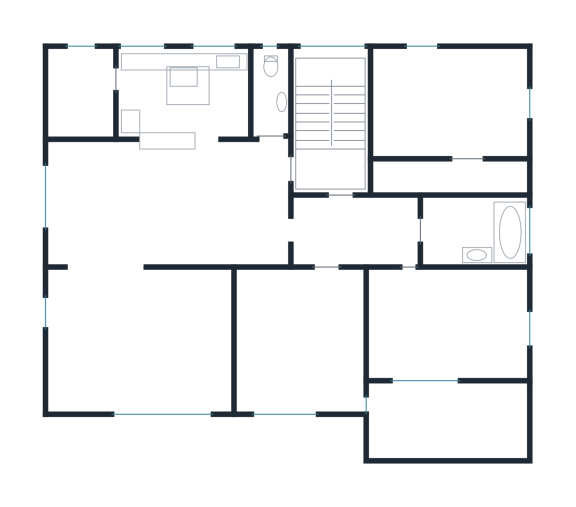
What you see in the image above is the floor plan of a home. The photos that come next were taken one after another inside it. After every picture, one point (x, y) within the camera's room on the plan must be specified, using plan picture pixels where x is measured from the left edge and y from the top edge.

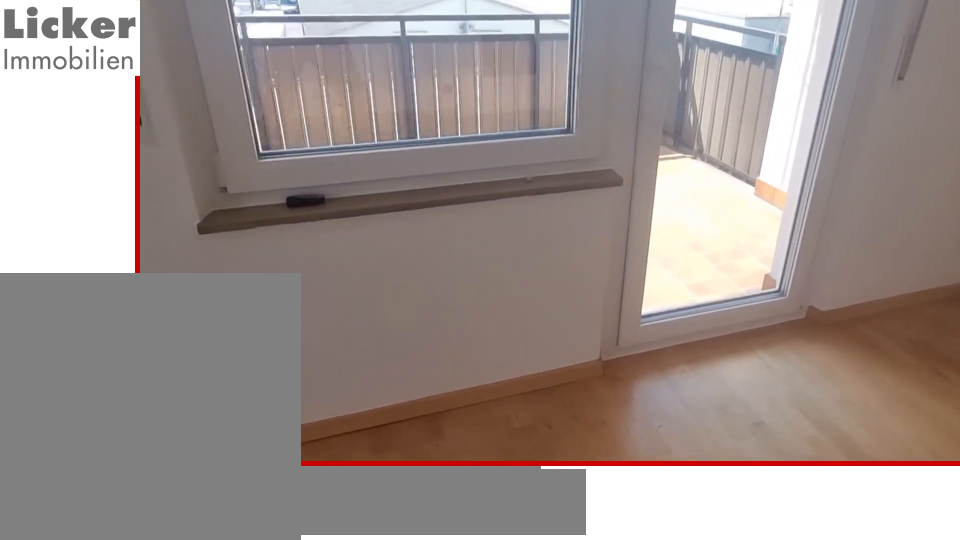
(457, 331)
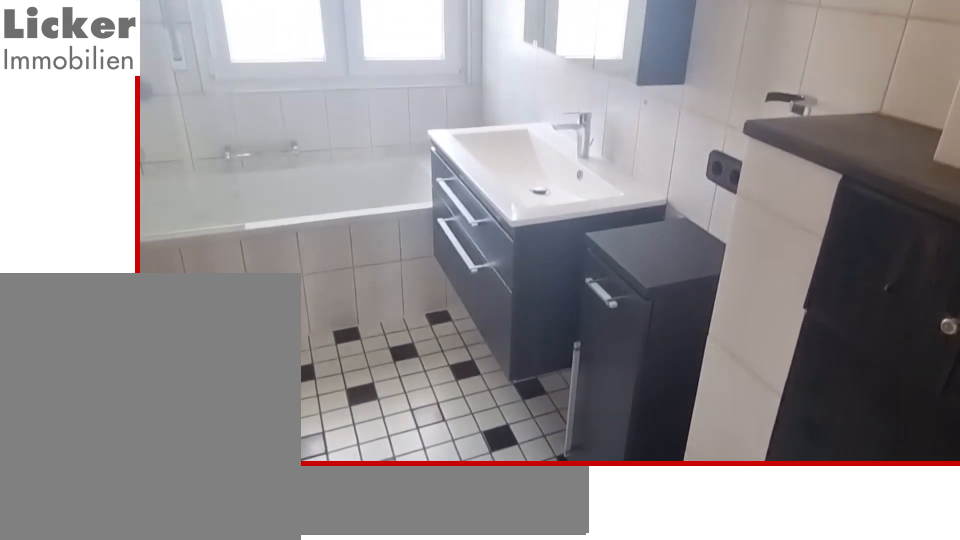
(471, 235)
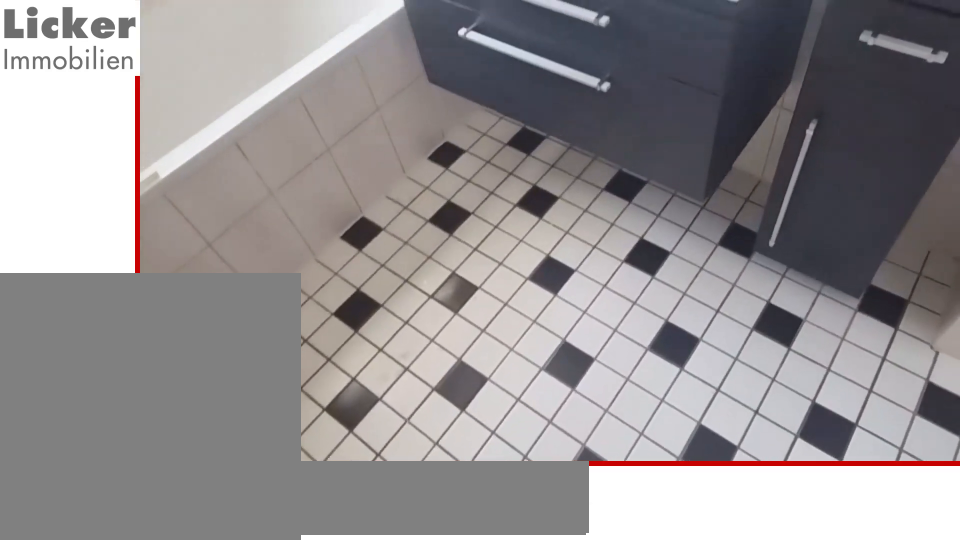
(471, 235)
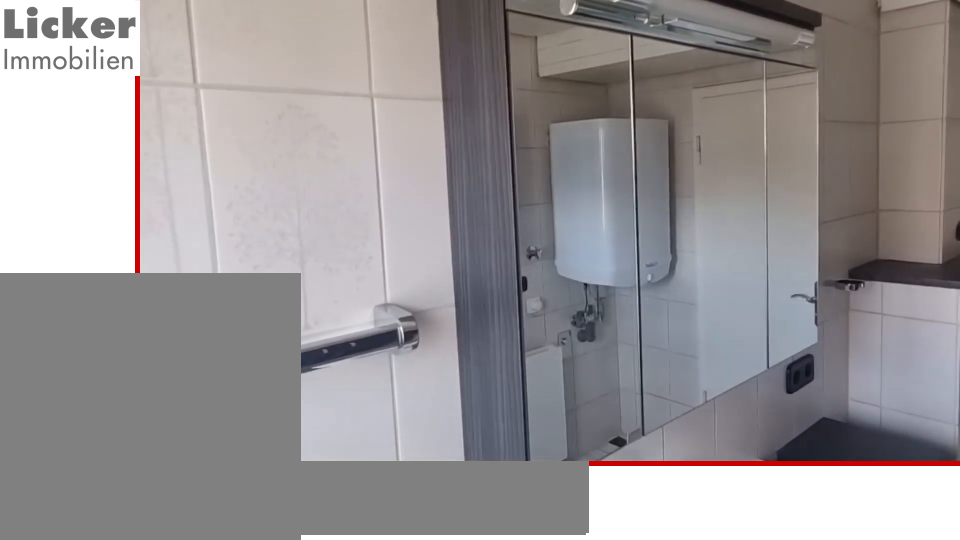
(471, 235)
